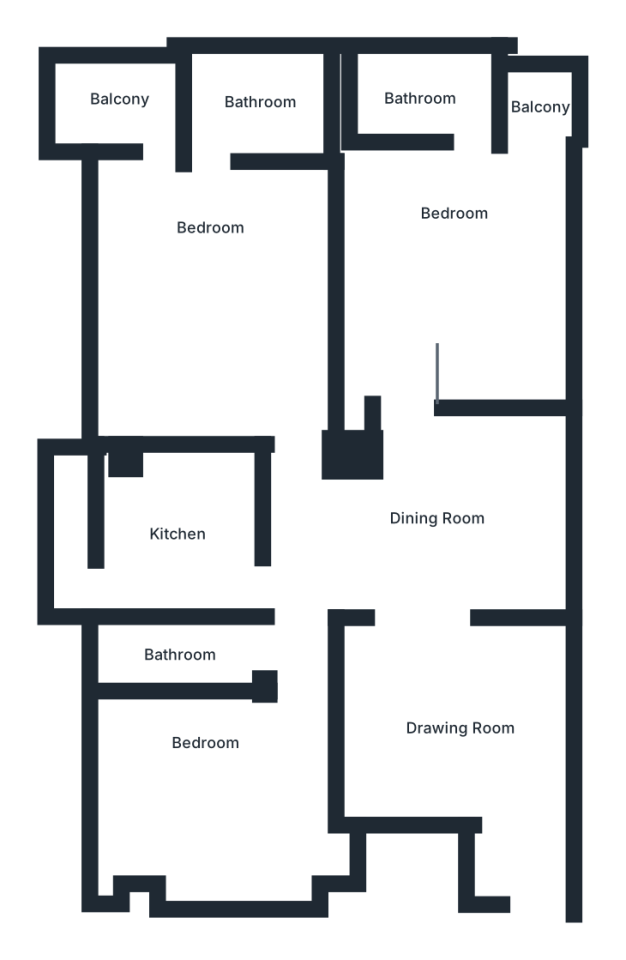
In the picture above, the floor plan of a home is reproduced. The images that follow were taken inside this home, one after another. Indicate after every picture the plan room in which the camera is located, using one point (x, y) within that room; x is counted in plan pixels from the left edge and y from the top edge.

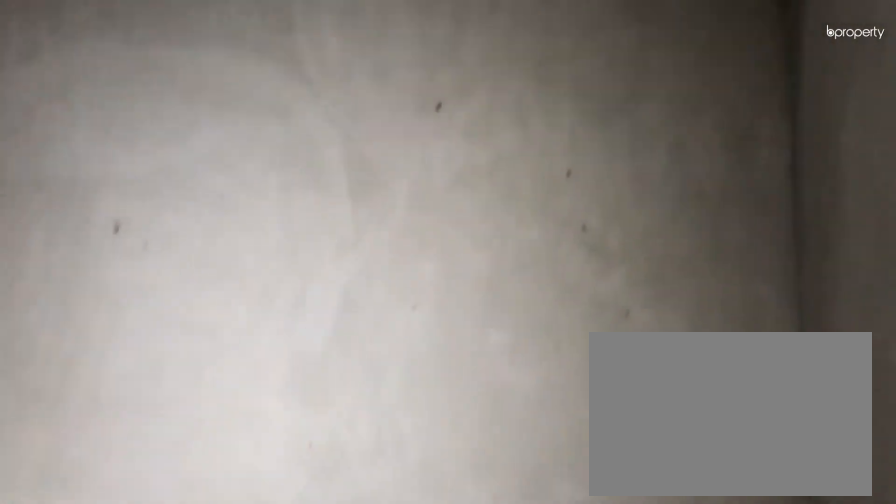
(454, 286)
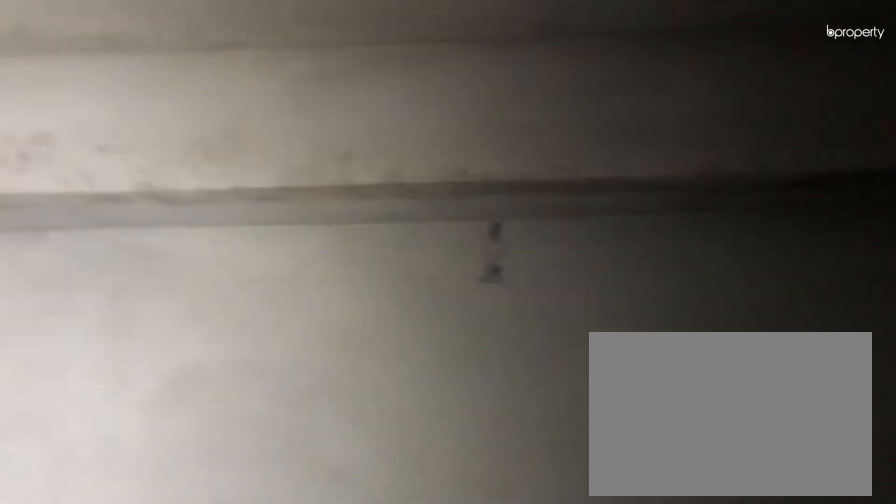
(454, 286)
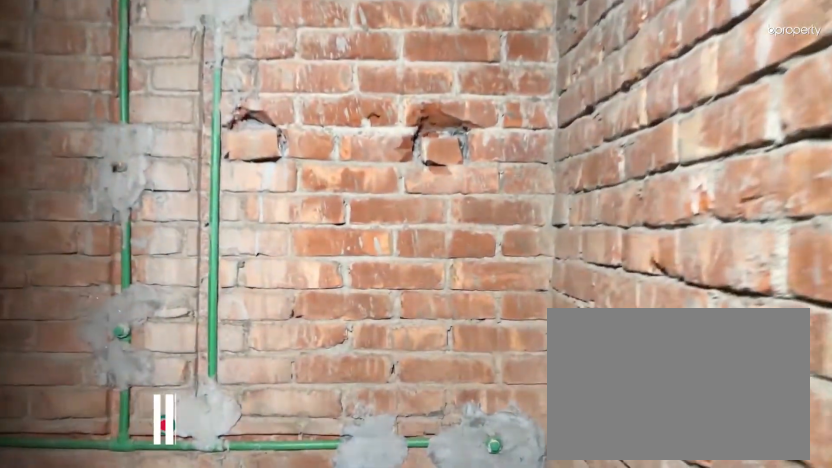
(427, 105)
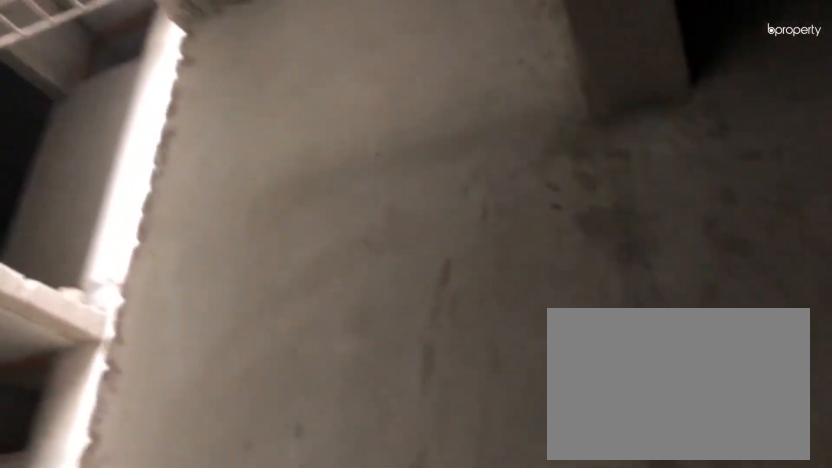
(534, 111)
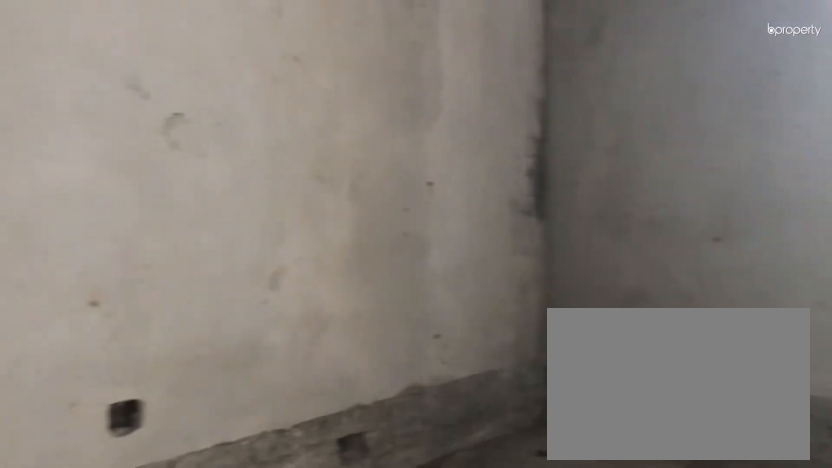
(213, 312)
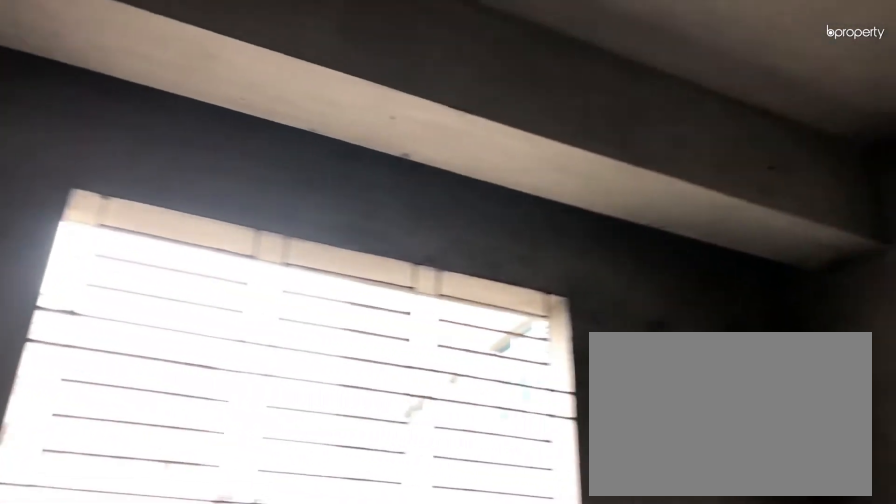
(213, 312)
